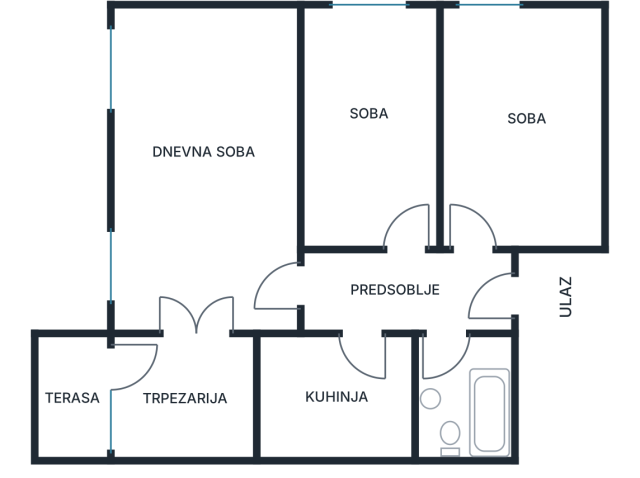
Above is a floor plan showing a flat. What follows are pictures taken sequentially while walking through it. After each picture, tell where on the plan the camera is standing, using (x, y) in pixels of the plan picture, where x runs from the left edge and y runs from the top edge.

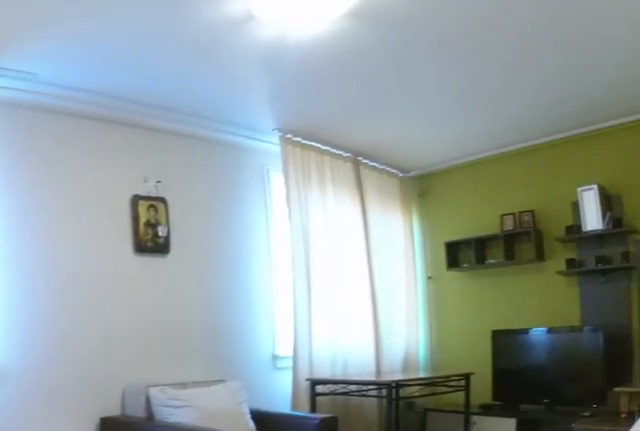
(296, 301)
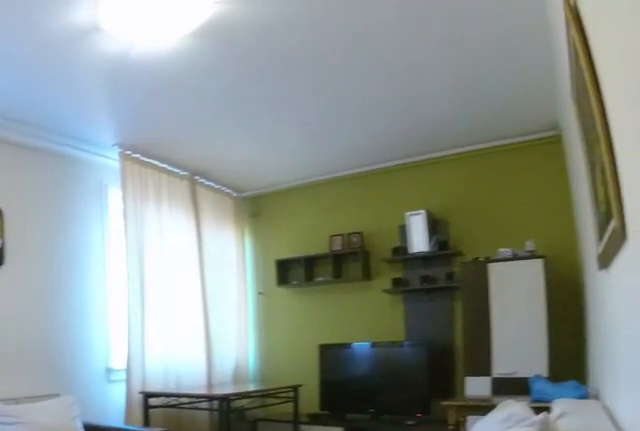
(287, 298)
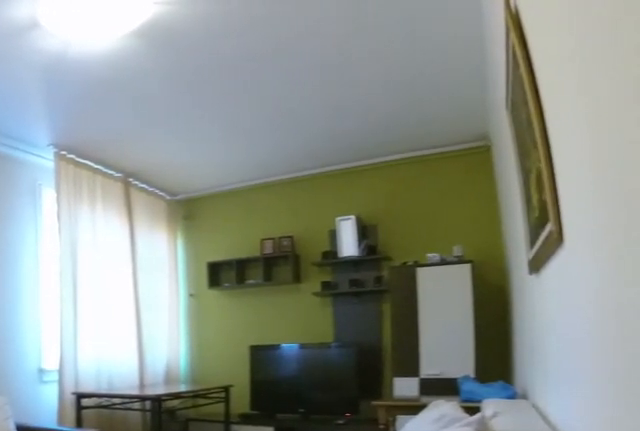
(285, 296)
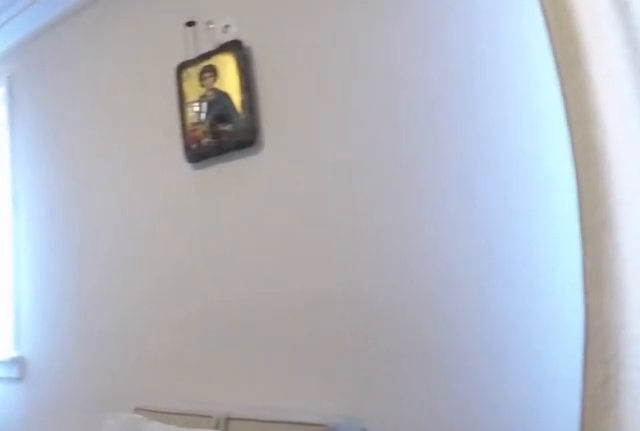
(229, 36)
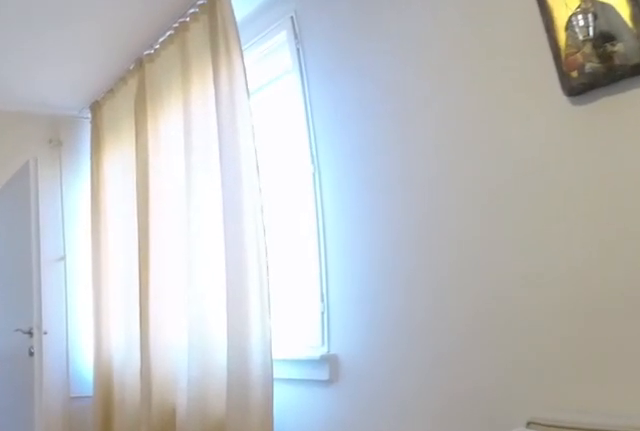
(220, 74)
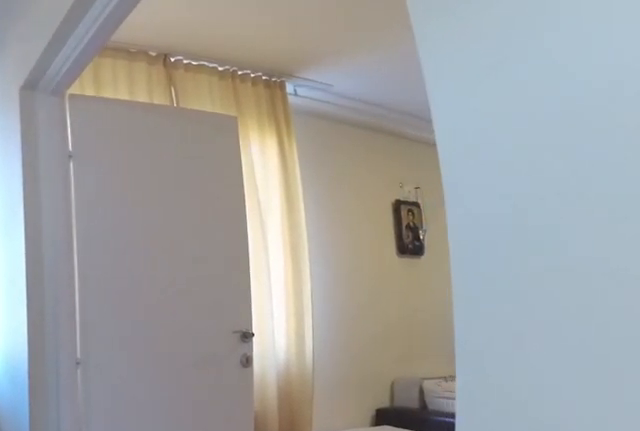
(279, 376)
